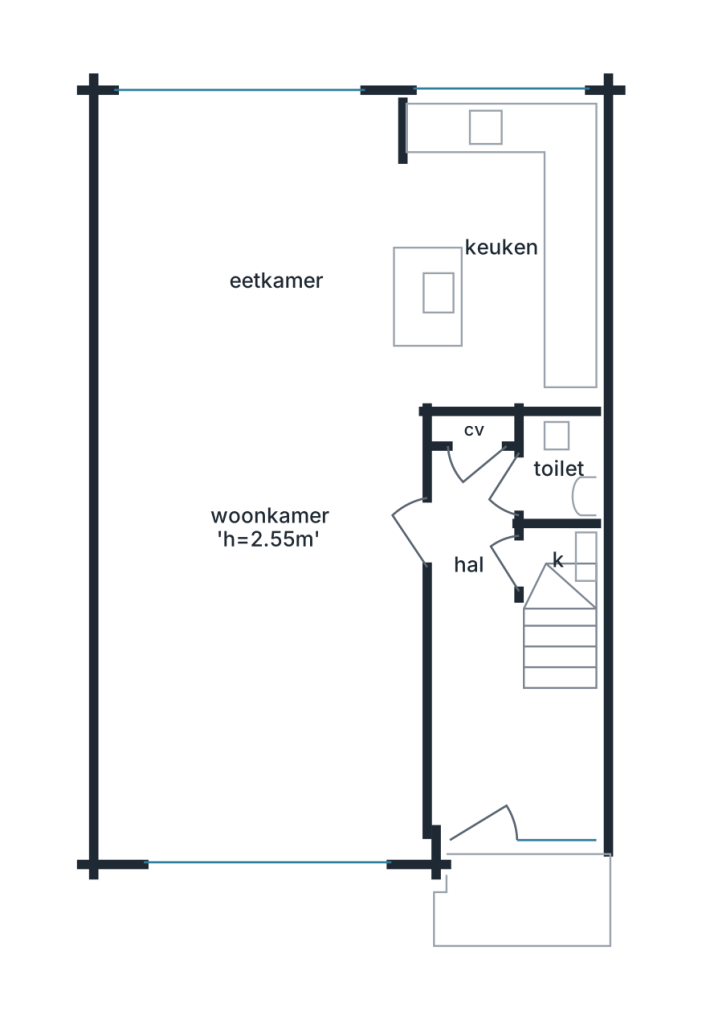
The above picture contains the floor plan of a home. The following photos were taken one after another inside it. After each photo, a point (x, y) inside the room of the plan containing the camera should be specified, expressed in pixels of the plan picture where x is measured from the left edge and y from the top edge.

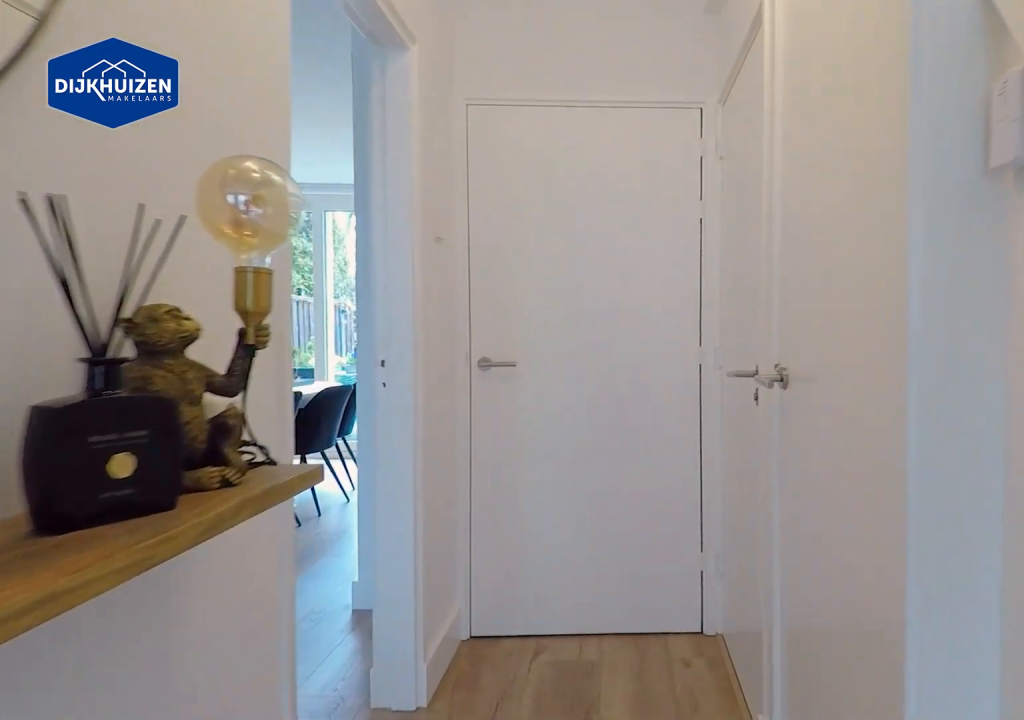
(495, 673)
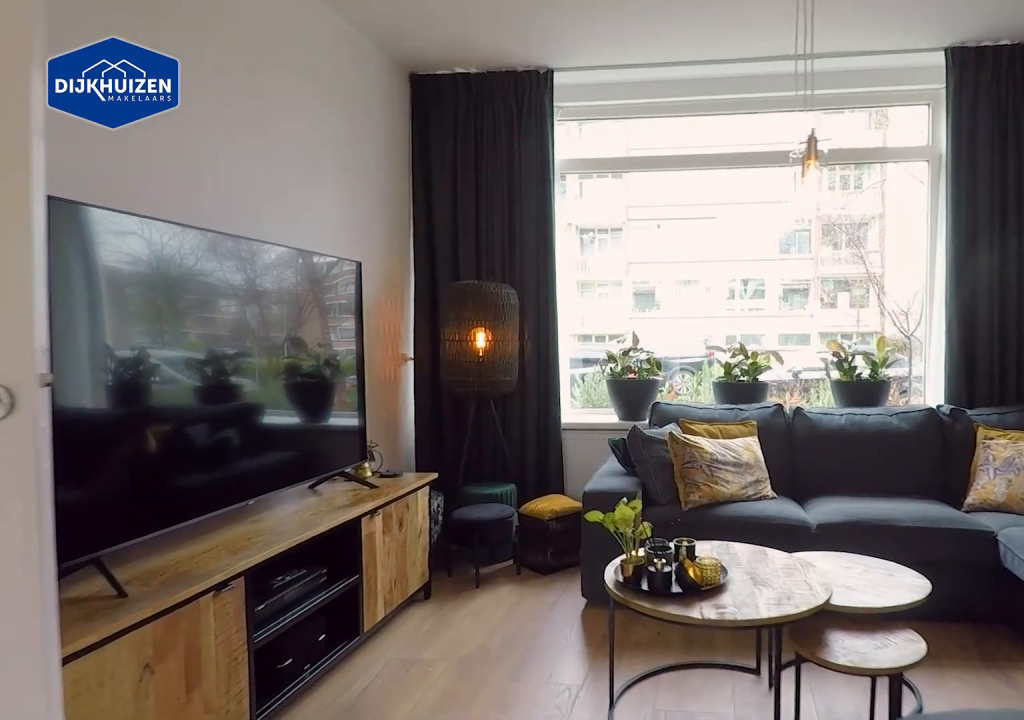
(251, 514)
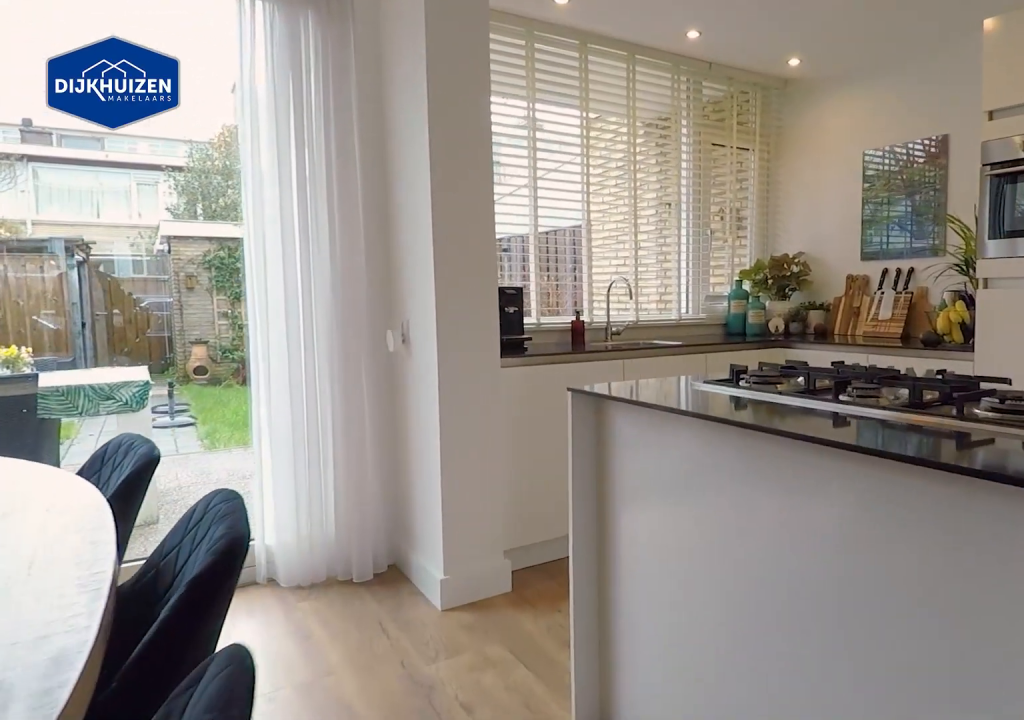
(252, 514)
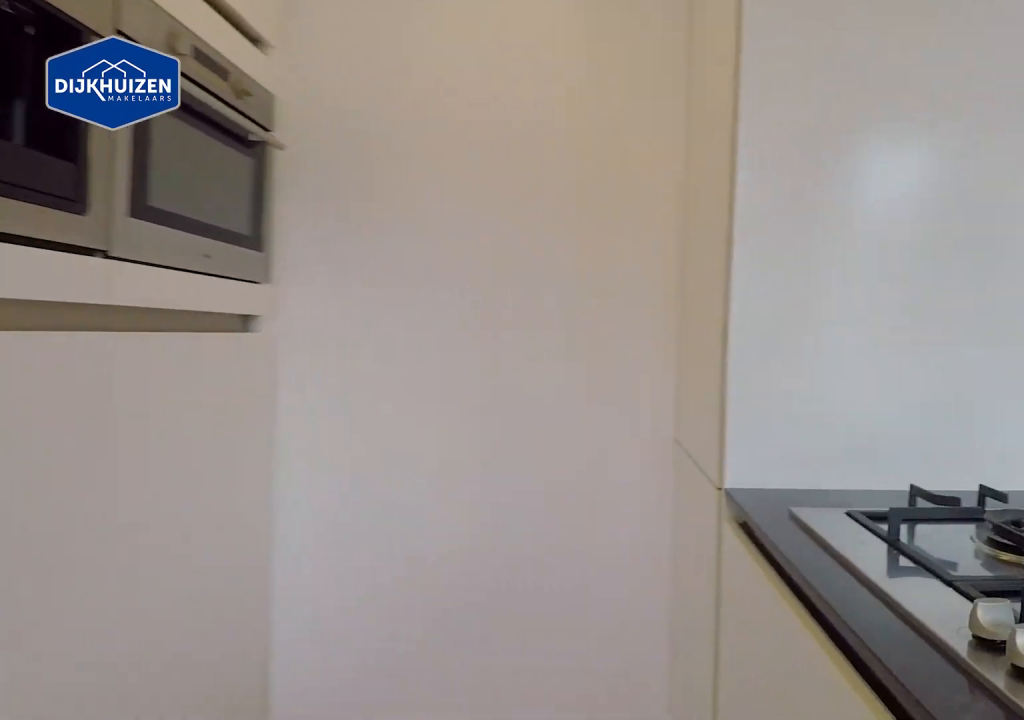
(495, 254)
